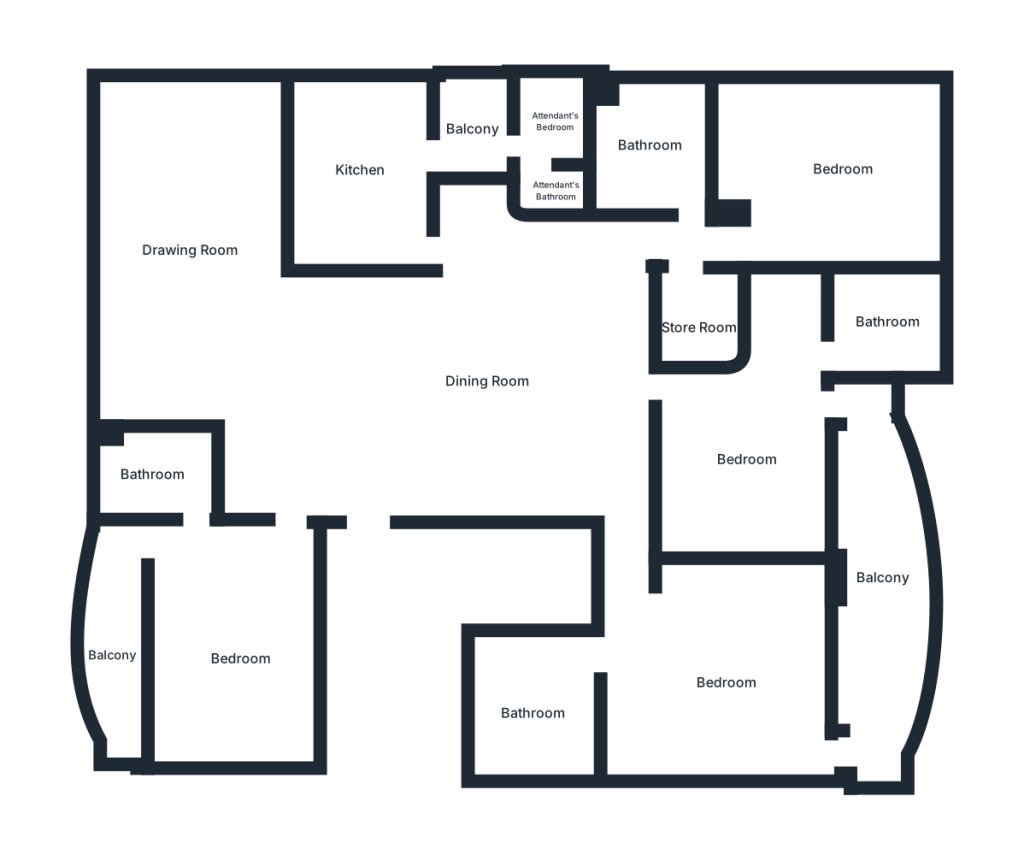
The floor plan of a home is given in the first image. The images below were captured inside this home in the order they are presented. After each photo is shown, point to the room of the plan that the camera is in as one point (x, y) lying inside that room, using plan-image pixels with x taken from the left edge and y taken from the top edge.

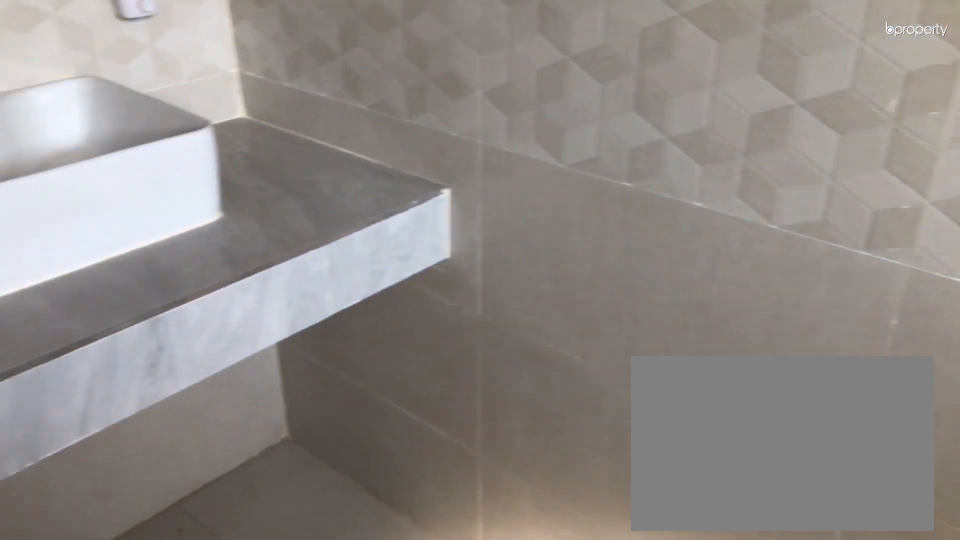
(879, 322)
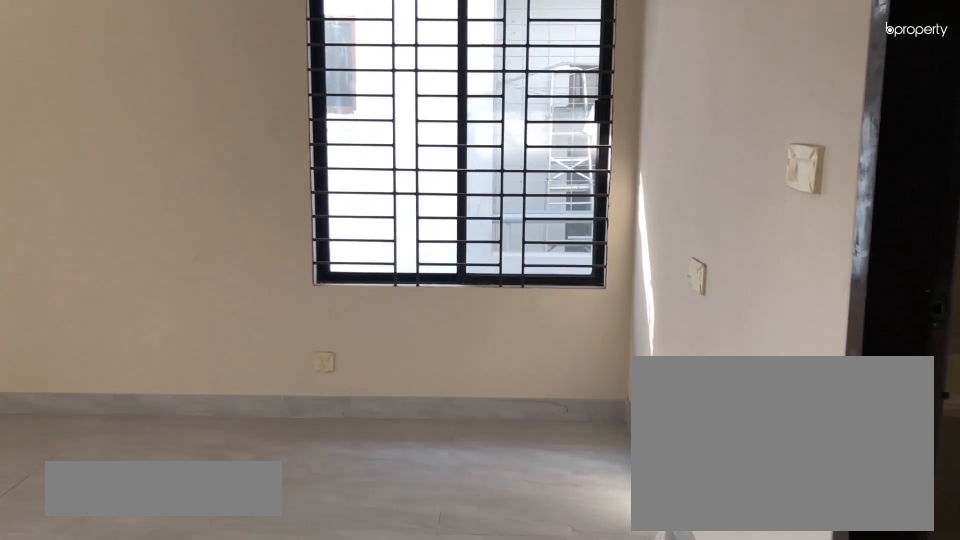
(718, 673)
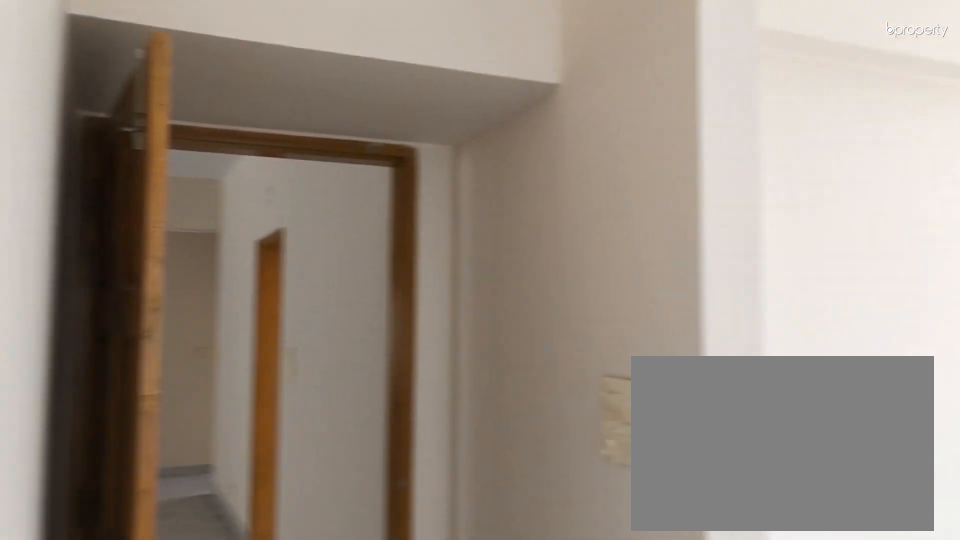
(718, 673)
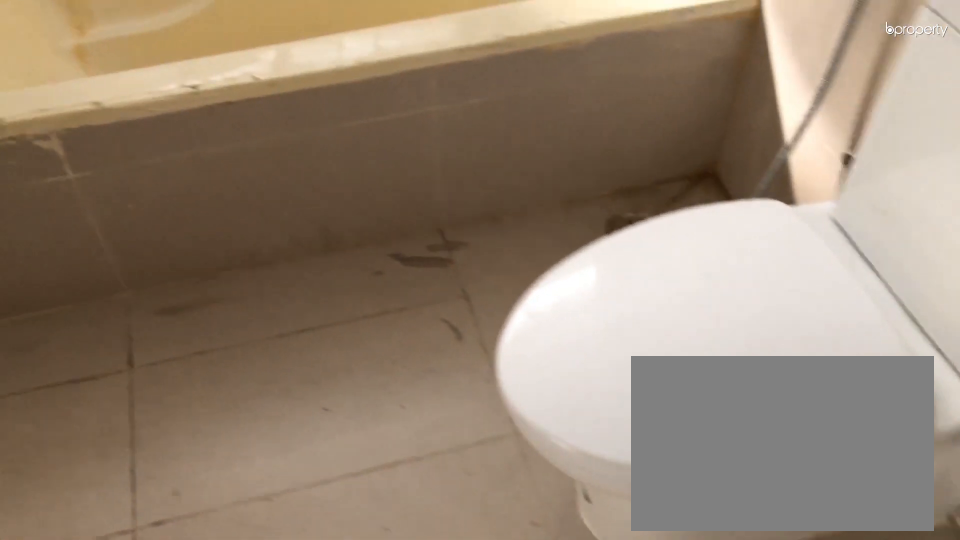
(529, 707)
